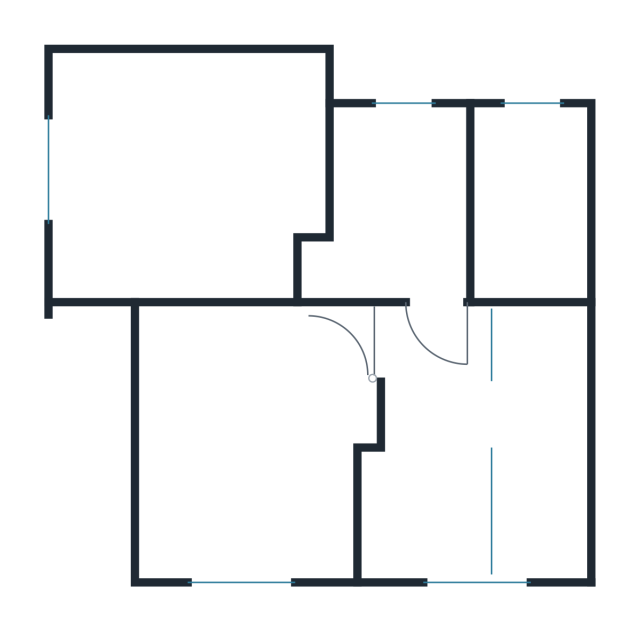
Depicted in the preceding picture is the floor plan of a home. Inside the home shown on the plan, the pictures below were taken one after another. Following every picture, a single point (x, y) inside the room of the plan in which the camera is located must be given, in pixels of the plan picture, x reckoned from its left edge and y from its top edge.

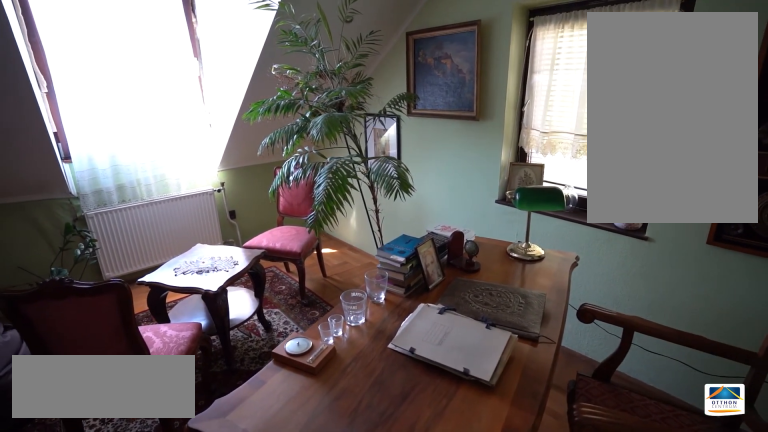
(245, 442)
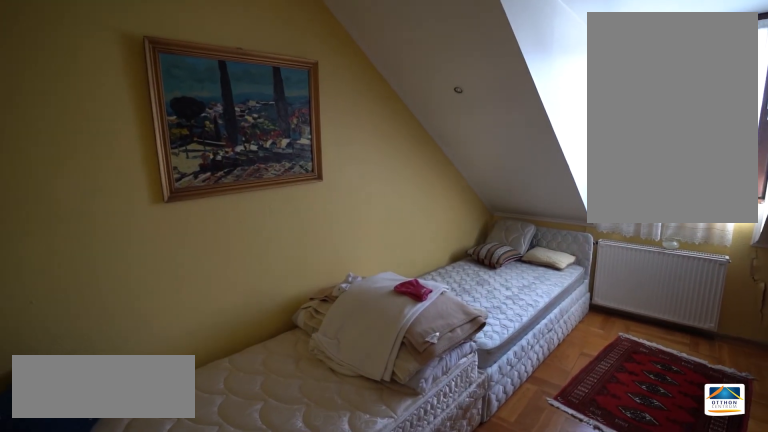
(438, 431)
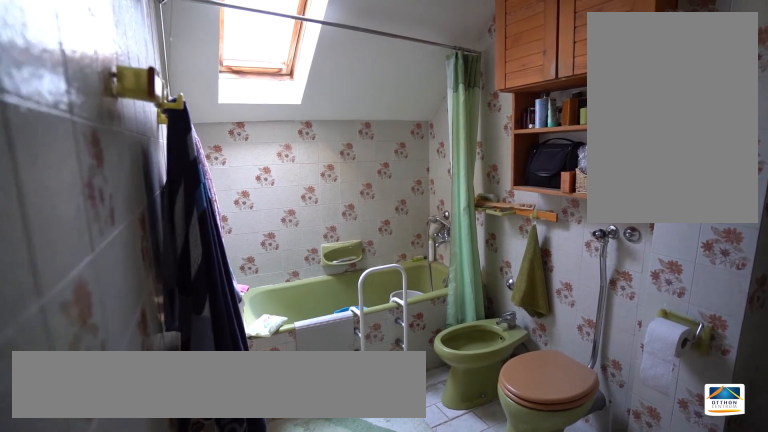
(538, 195)
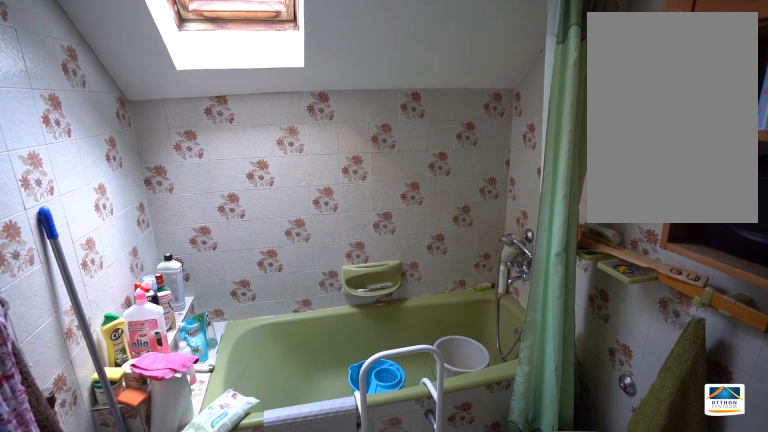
(539, 194)
